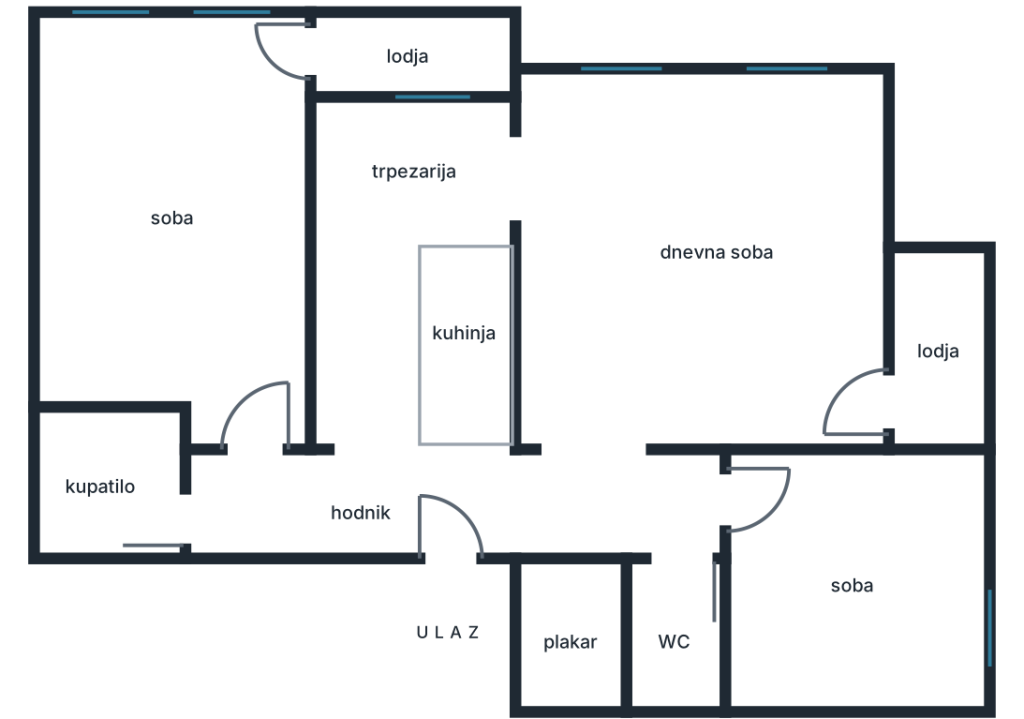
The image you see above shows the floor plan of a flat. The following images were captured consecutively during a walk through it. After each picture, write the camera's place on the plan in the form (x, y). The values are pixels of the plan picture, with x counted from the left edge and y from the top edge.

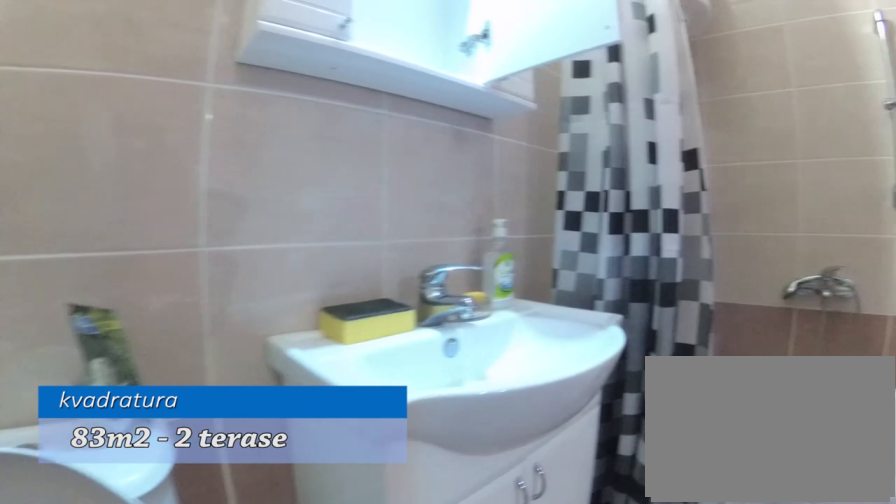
(84, 517)
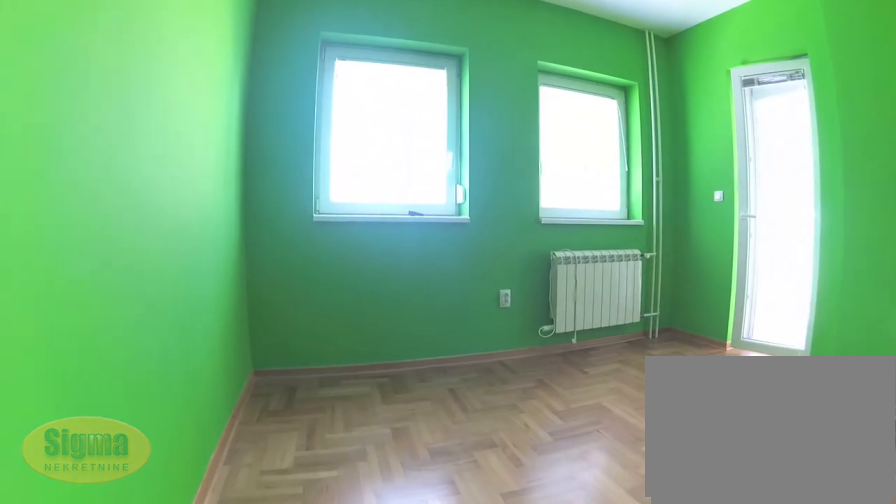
(106, 250)
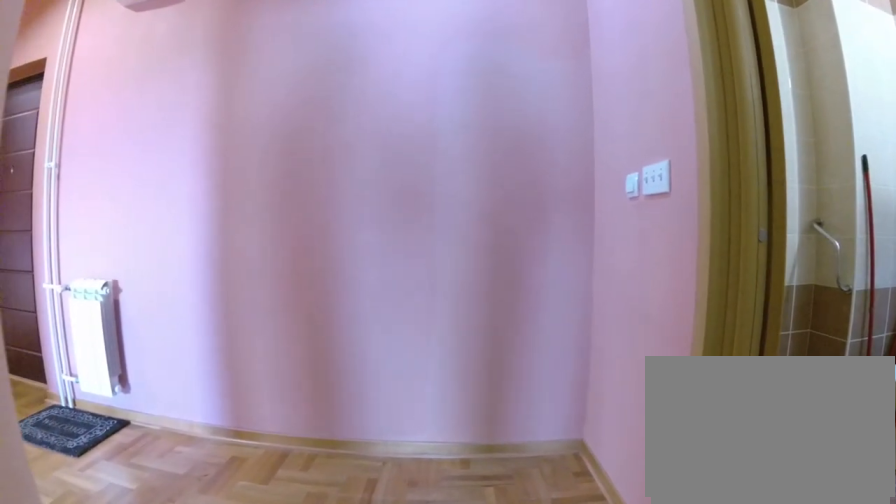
(253, 430)
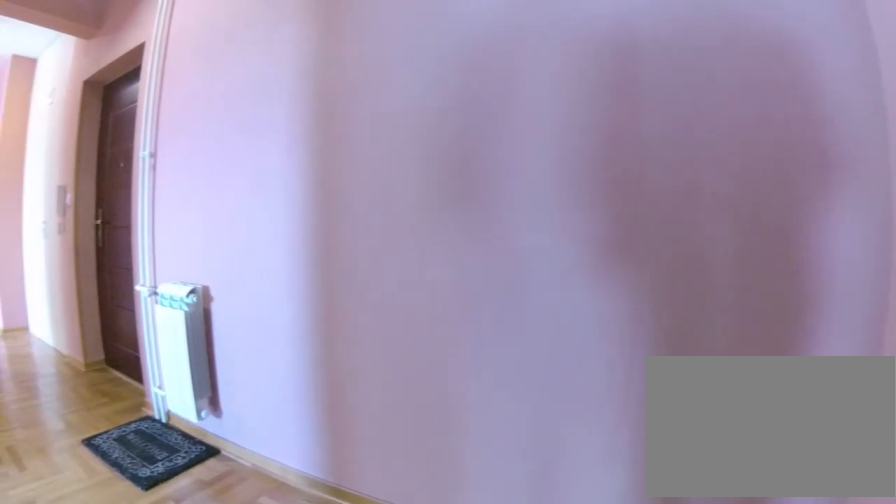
(248, 461)
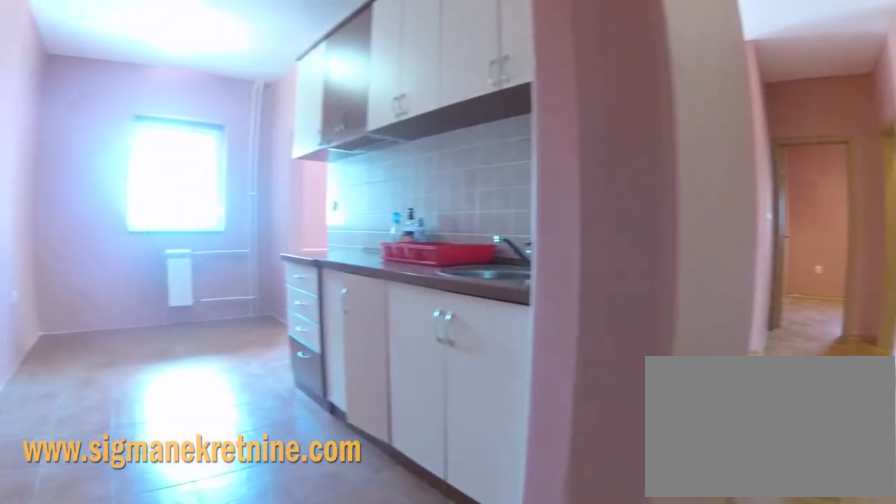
(359, 507)
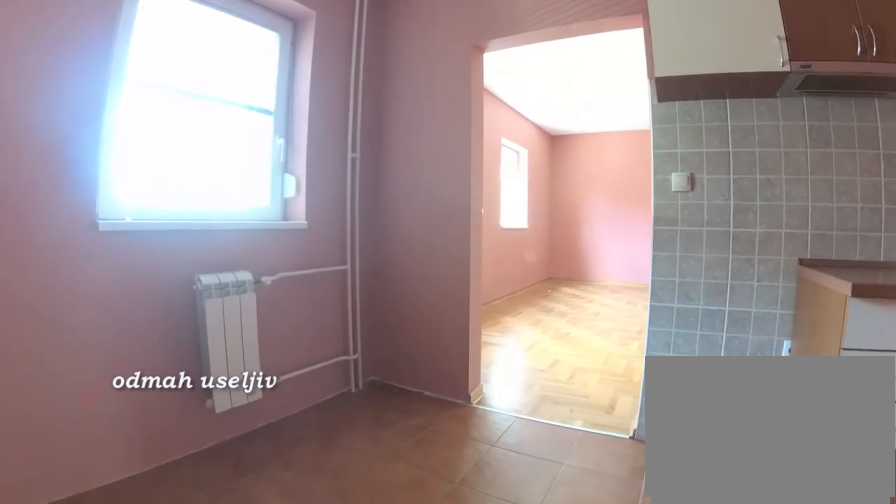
(342, 267)
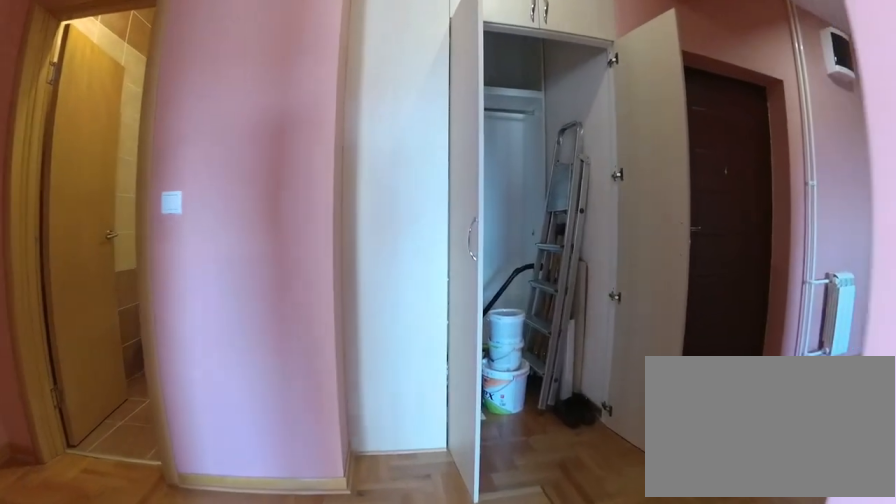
(608, 408)
